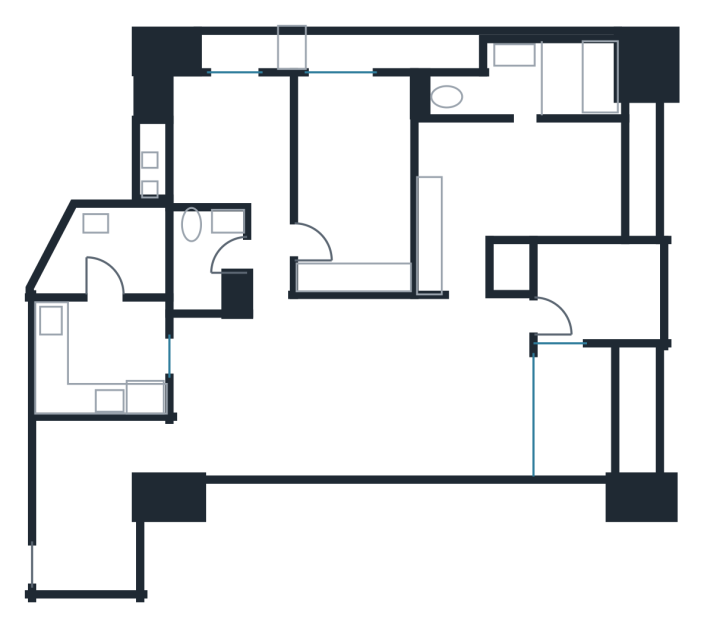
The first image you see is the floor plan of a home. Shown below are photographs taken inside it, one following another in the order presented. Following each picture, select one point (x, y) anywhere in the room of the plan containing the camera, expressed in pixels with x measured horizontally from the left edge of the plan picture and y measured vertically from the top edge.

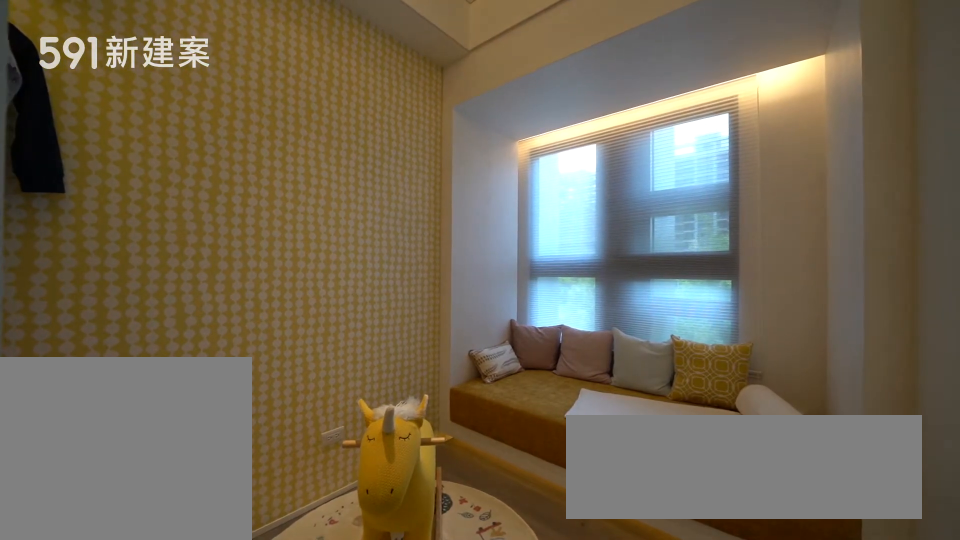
(595, 287)
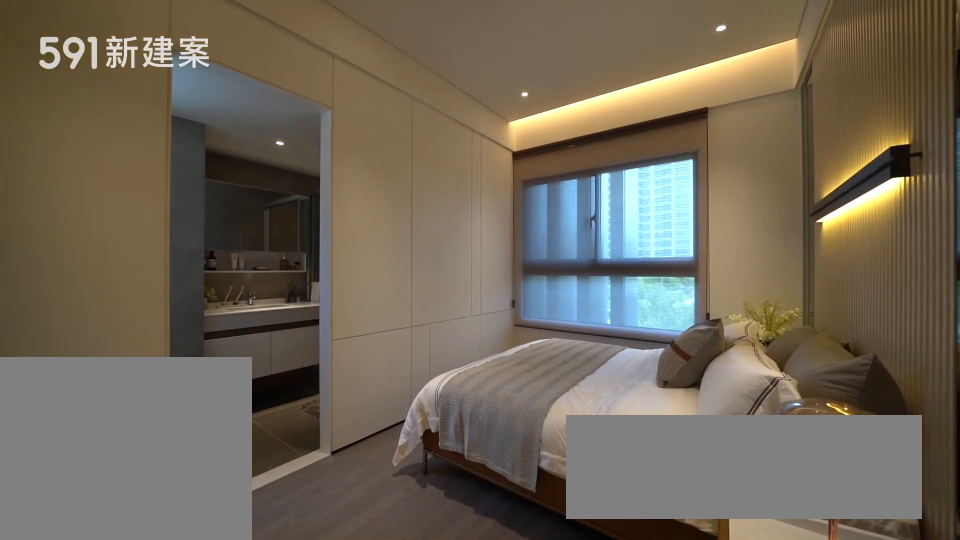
(514, 188)
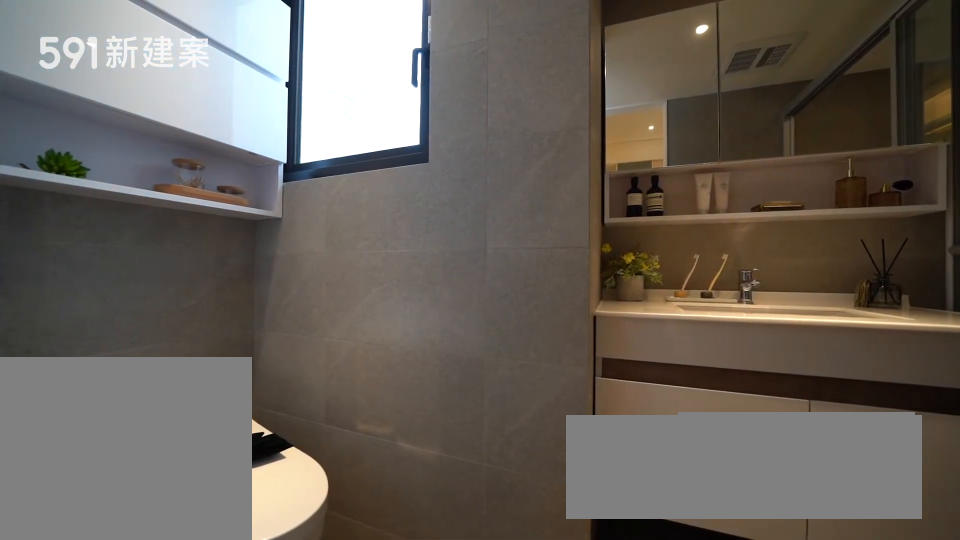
(528, 79)
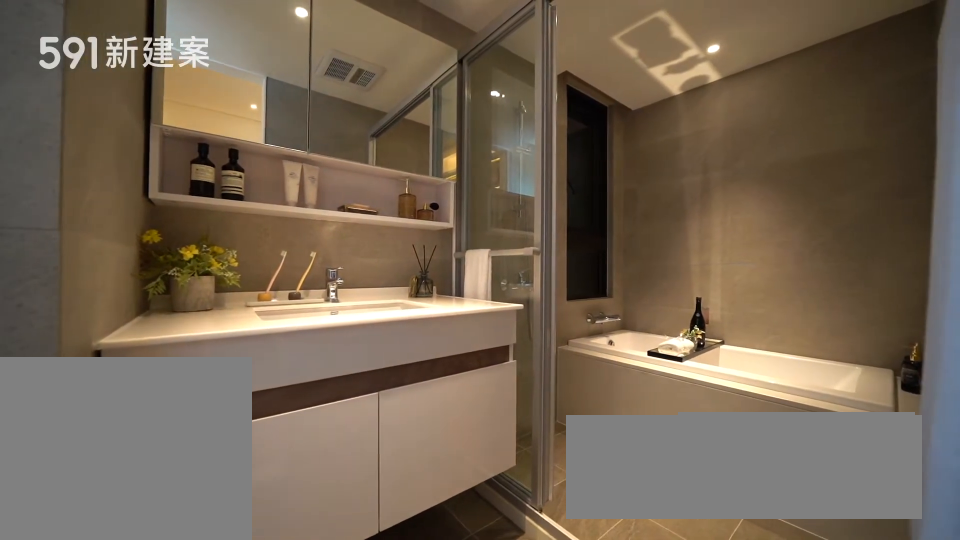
(528, 79)
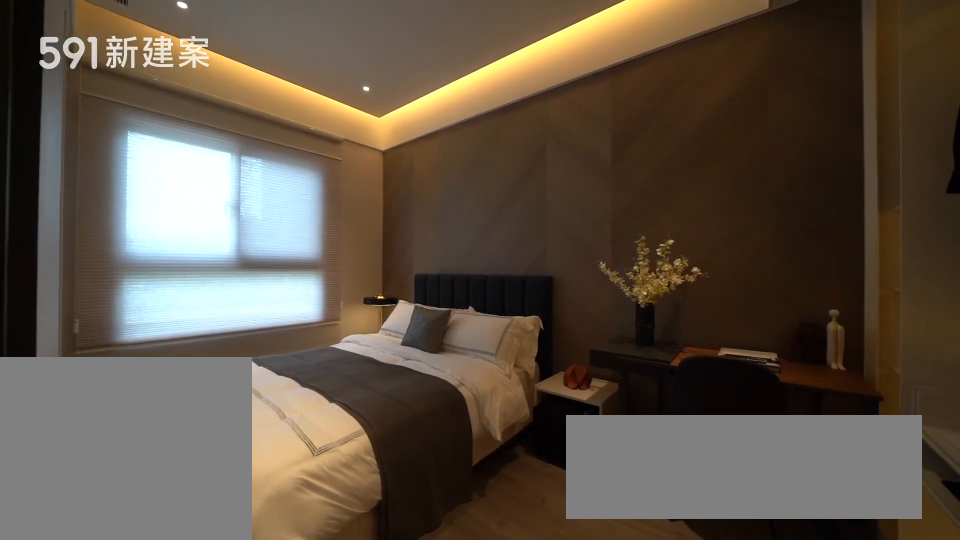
(356, 175)
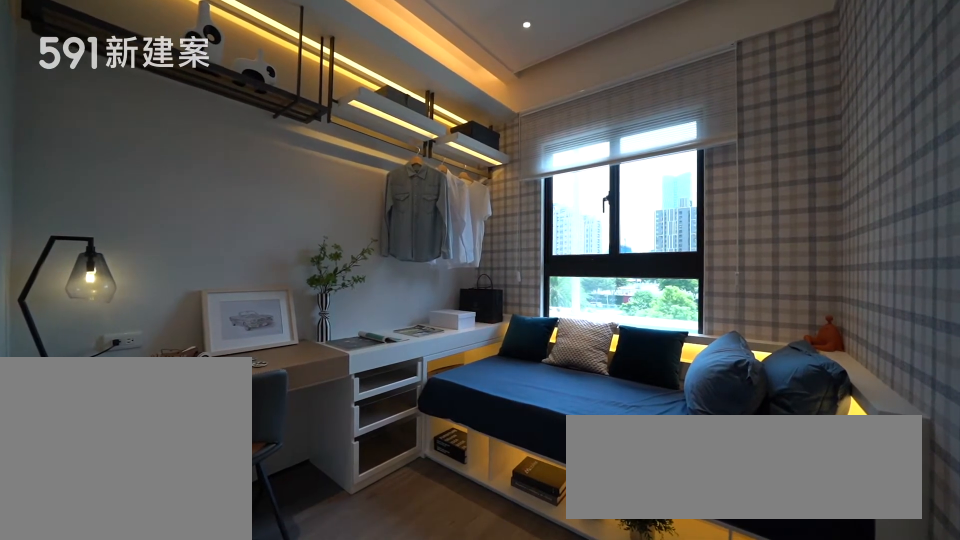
(234, 139)
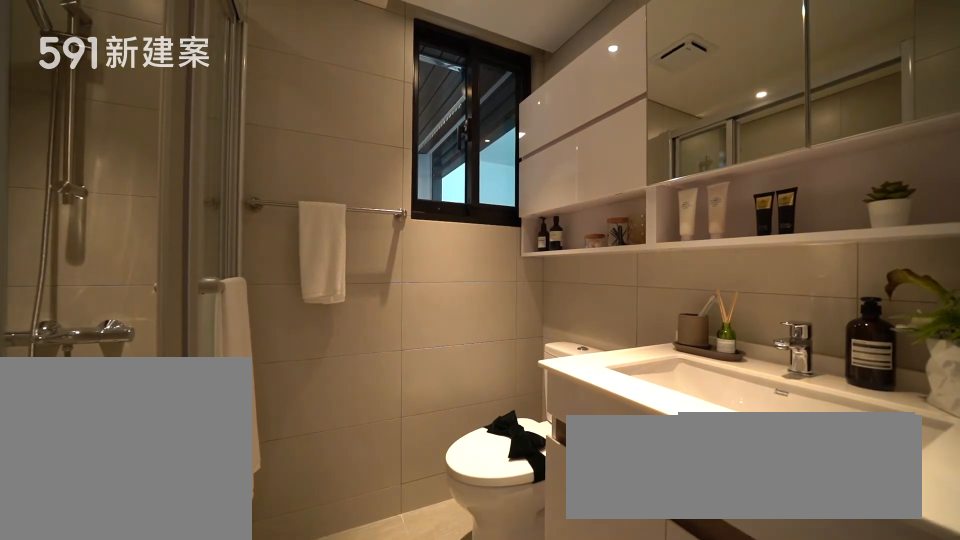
(207, 258)
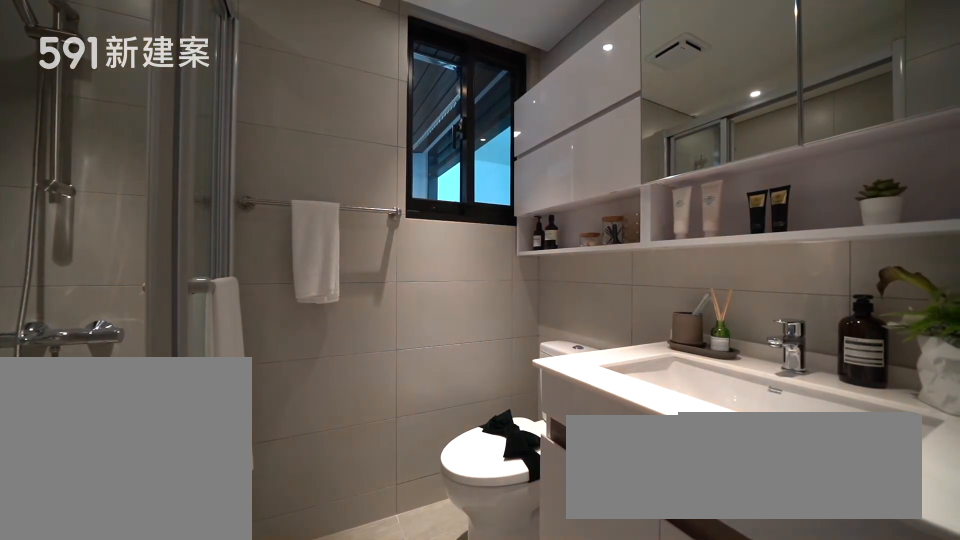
(207, 258)
